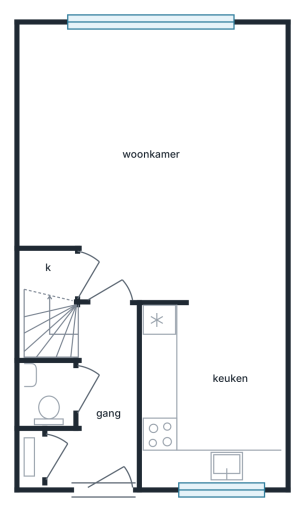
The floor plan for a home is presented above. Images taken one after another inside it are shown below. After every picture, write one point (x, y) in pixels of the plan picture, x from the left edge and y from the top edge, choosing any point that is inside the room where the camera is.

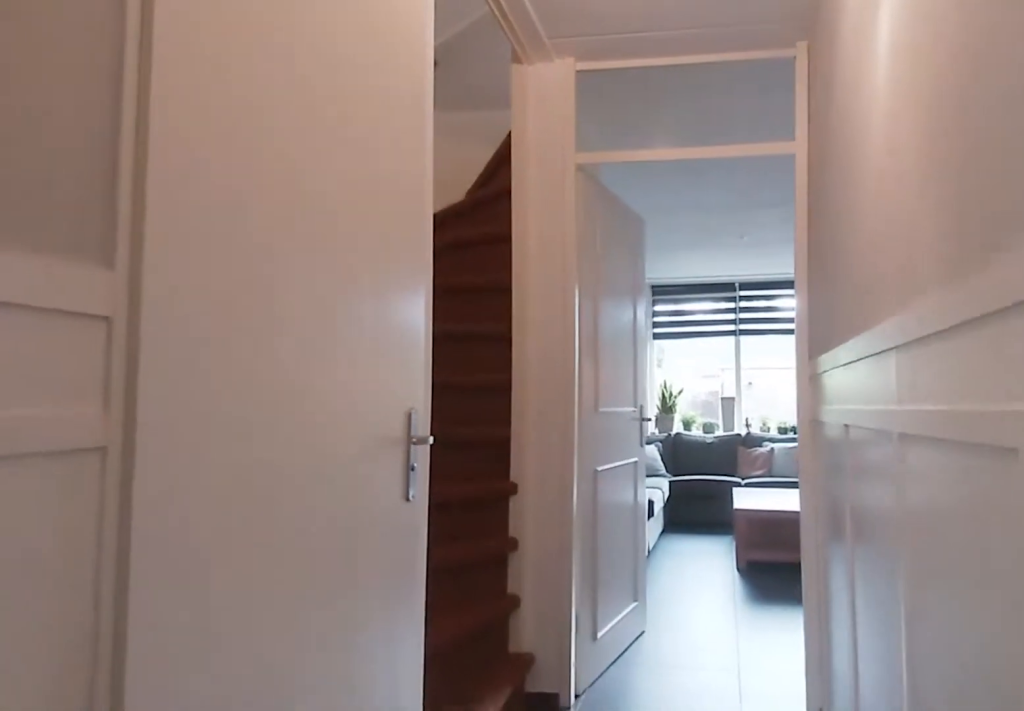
(103, 403)
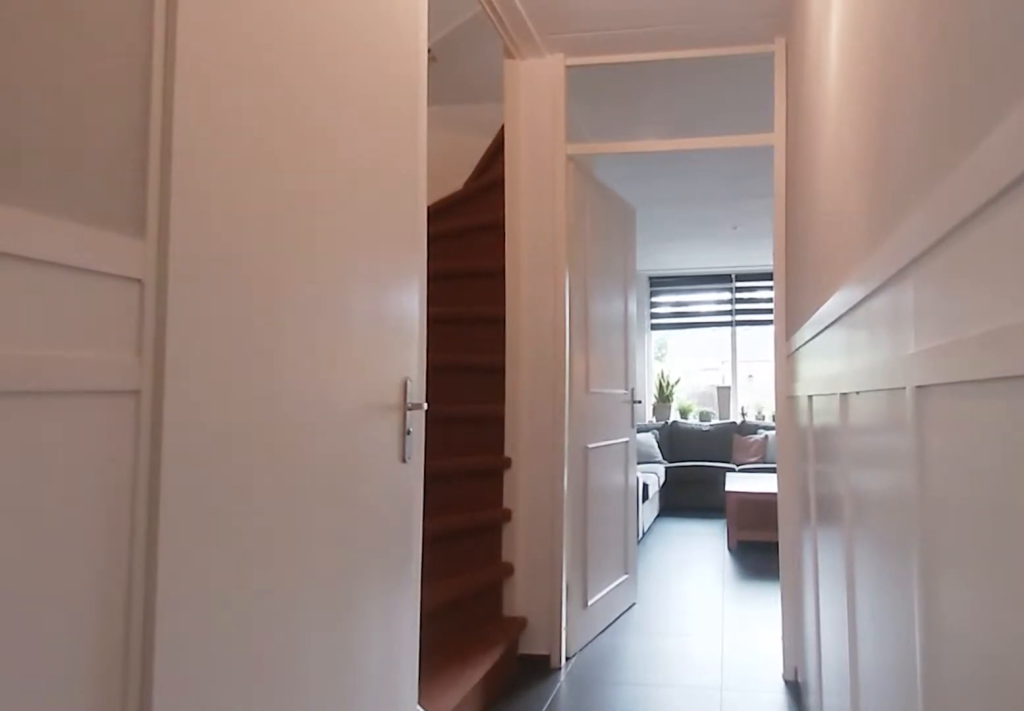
(103, 403)
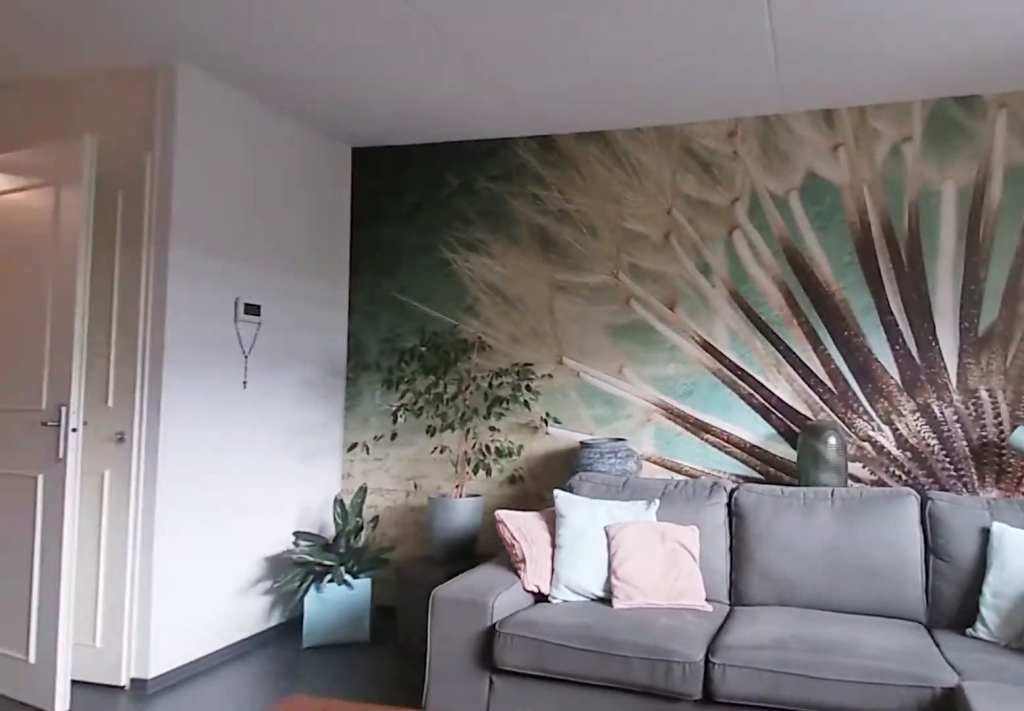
(159, 158)
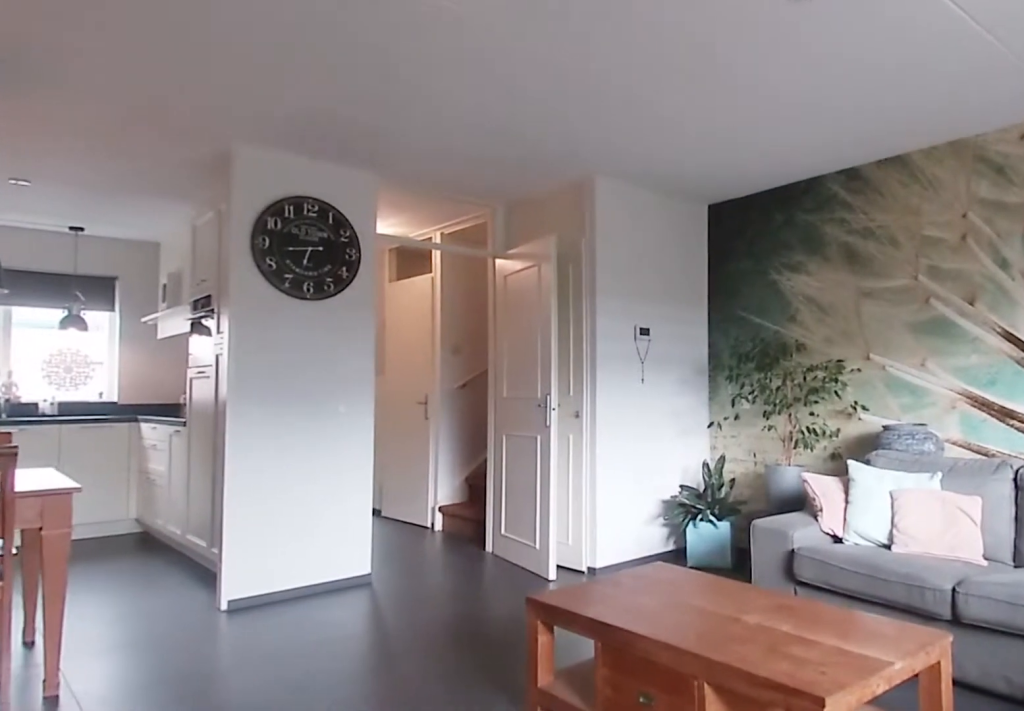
(159, 158)
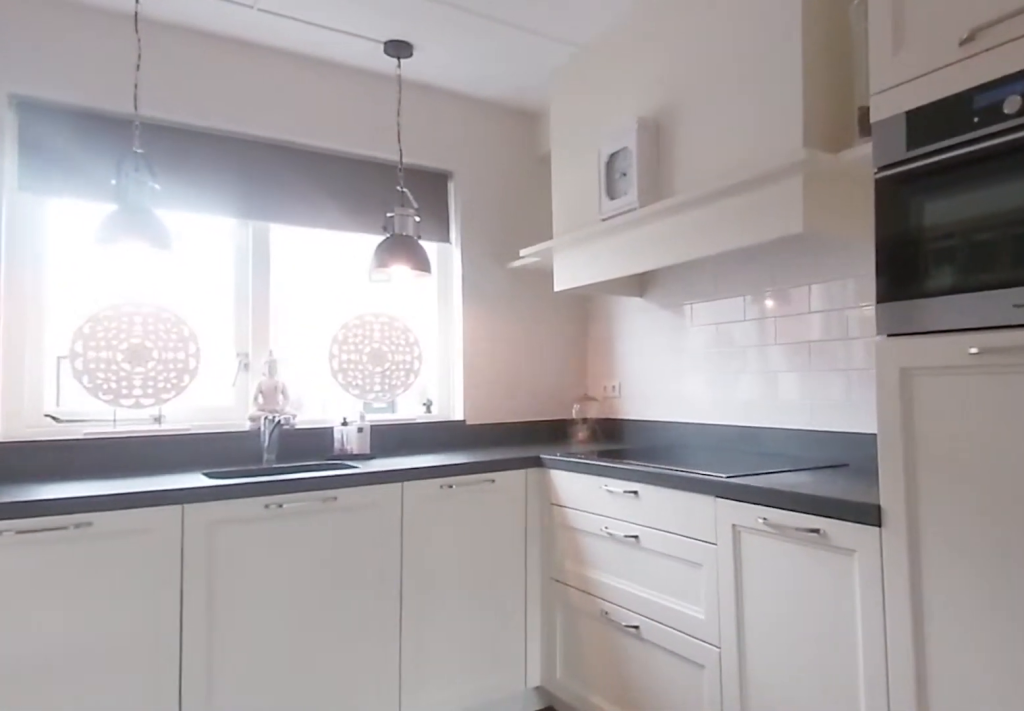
(212, 392)
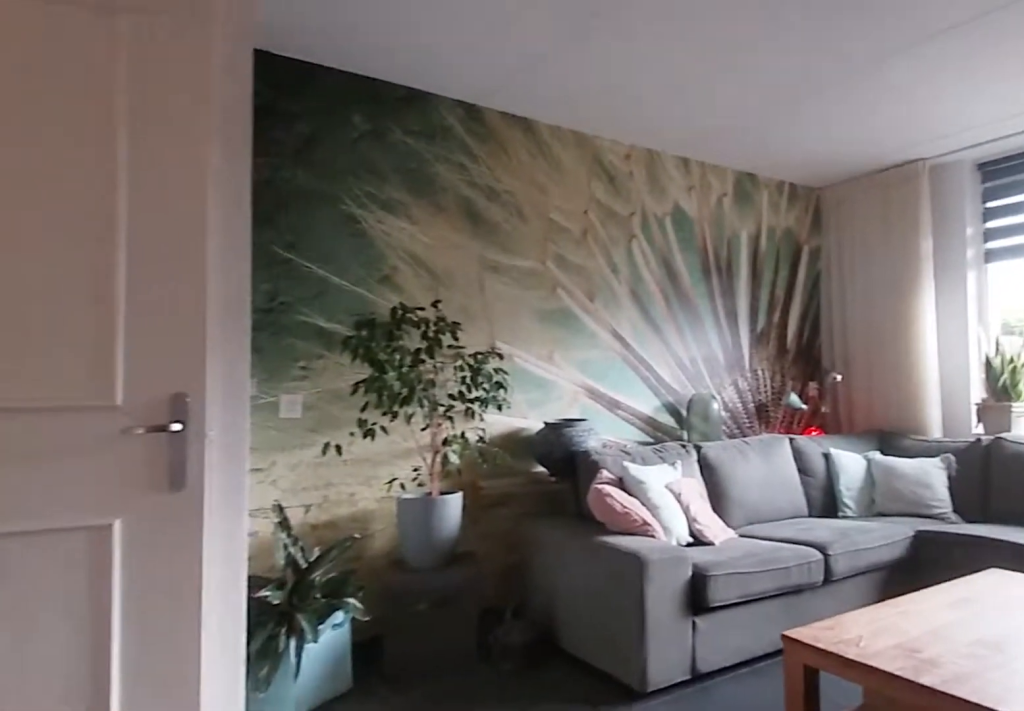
(157, 157)
